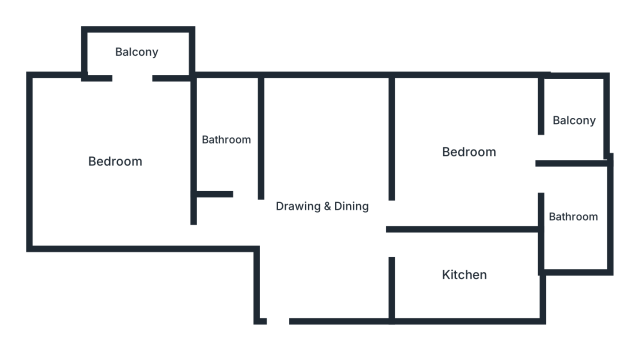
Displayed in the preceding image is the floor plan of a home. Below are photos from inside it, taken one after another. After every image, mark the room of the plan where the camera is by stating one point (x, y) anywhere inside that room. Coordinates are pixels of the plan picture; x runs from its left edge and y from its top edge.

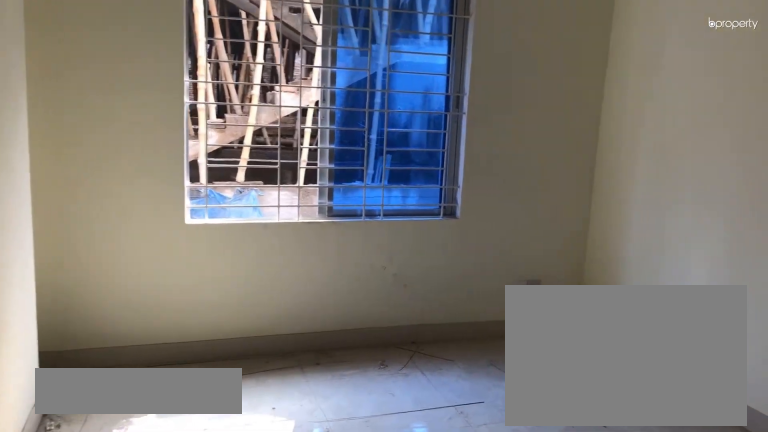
(326, 209)
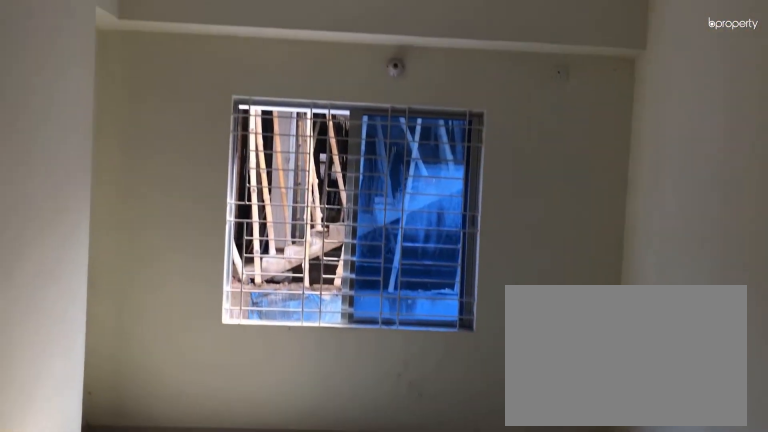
(326, 209)
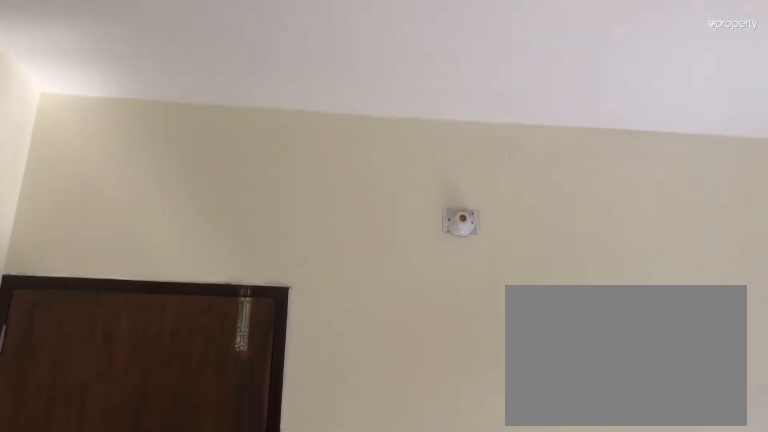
(467, 151)
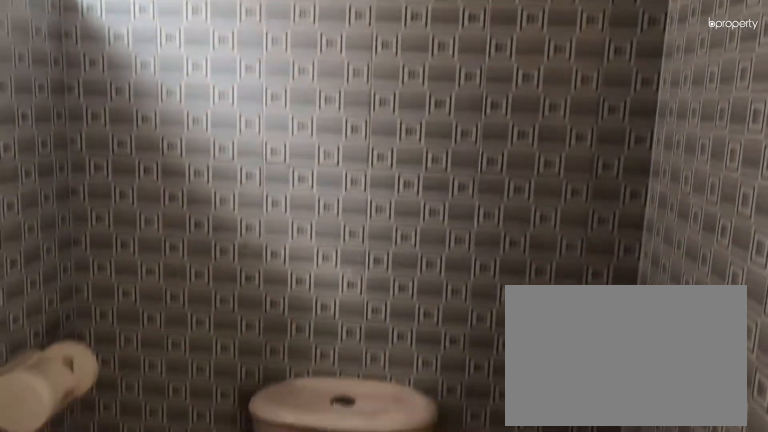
(572, 217)
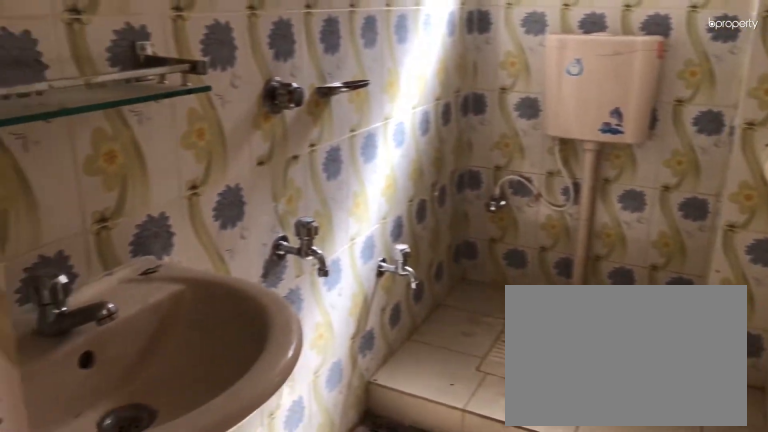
(227, 141)
